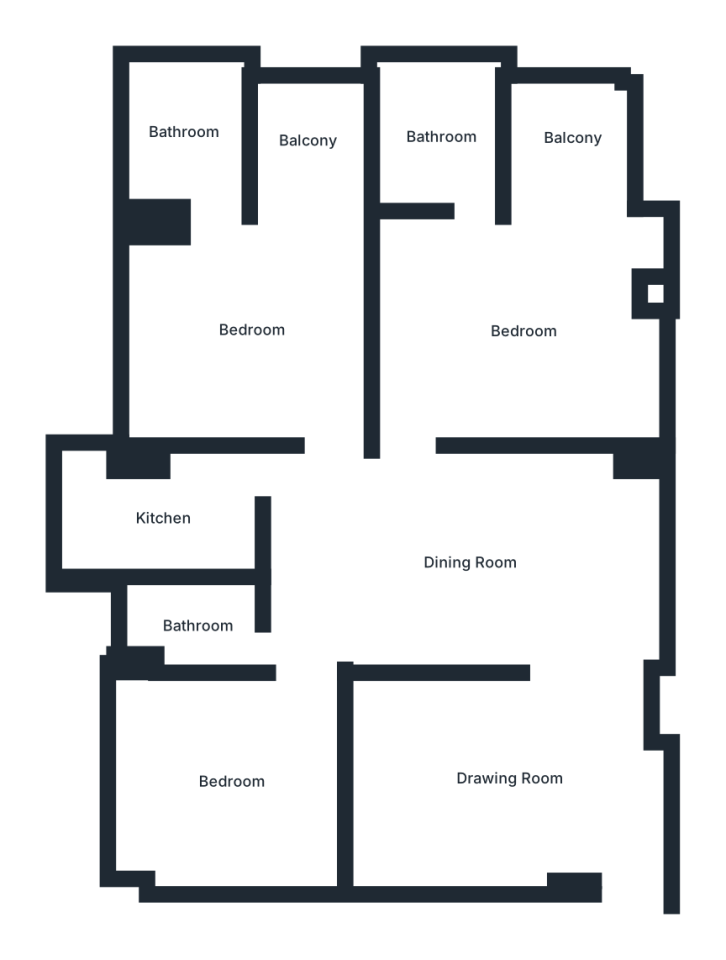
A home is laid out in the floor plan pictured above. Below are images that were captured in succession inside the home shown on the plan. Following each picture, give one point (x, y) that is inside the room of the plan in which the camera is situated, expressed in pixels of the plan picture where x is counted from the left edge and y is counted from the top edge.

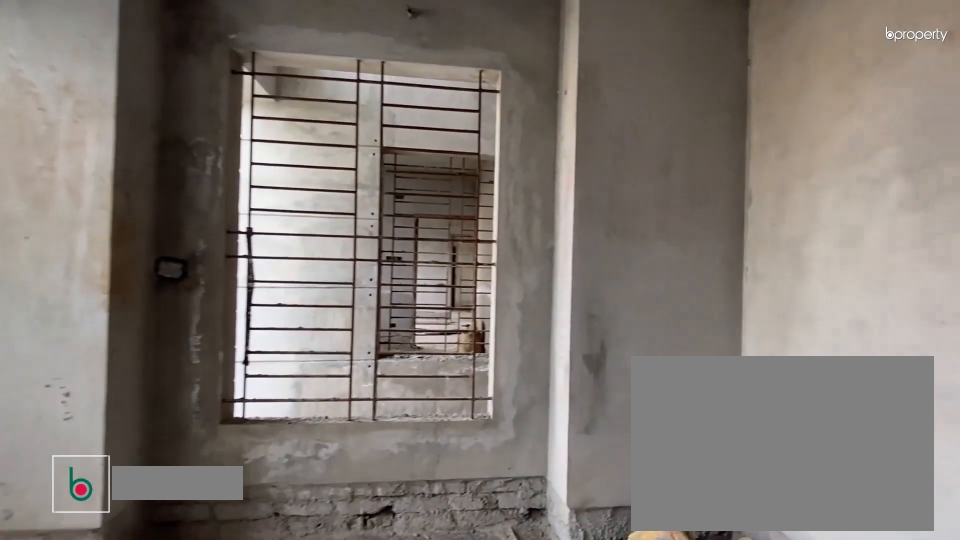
(525, 331)
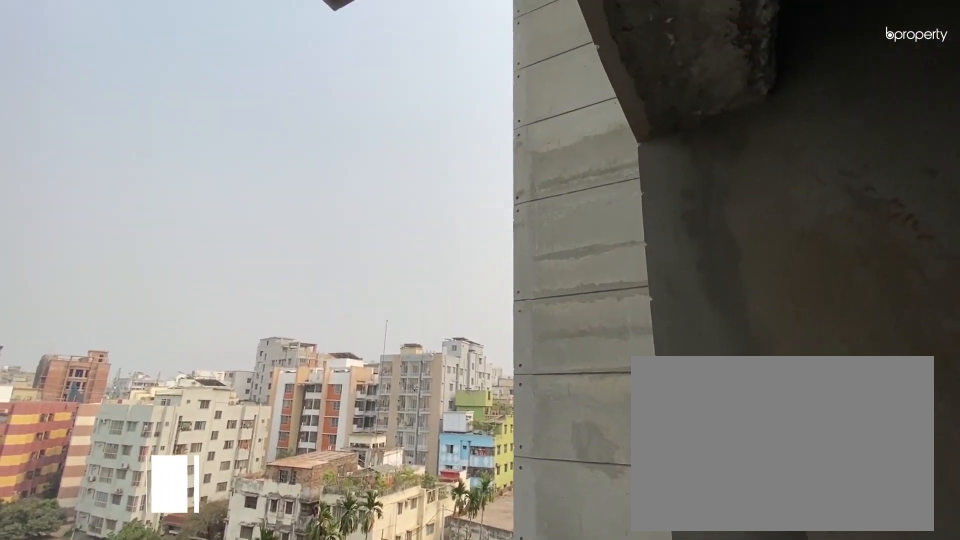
(573, 138)
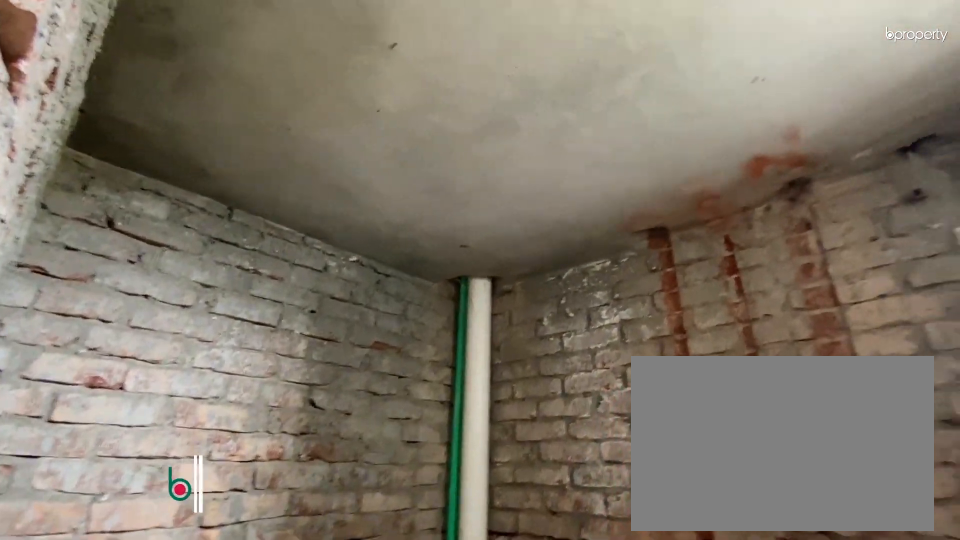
(437, 135)
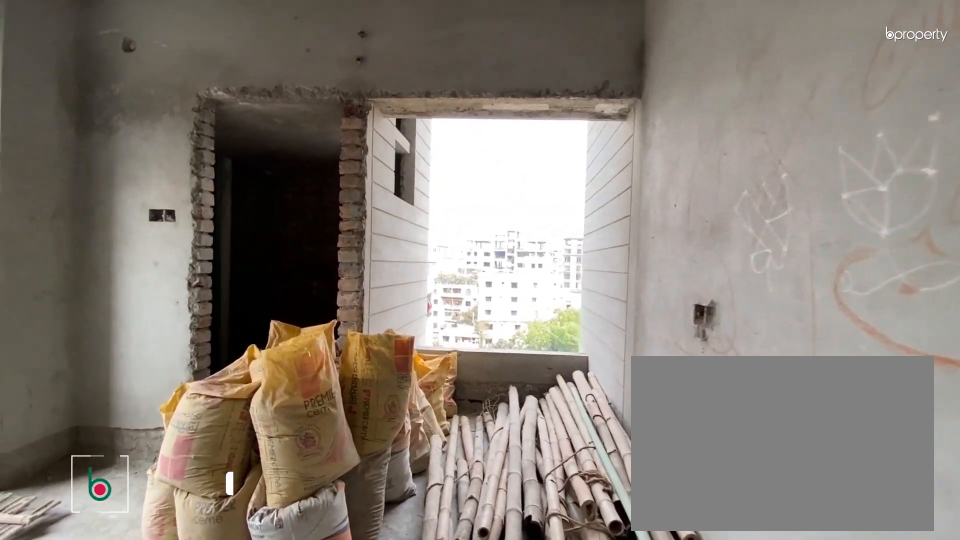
(272, 358)
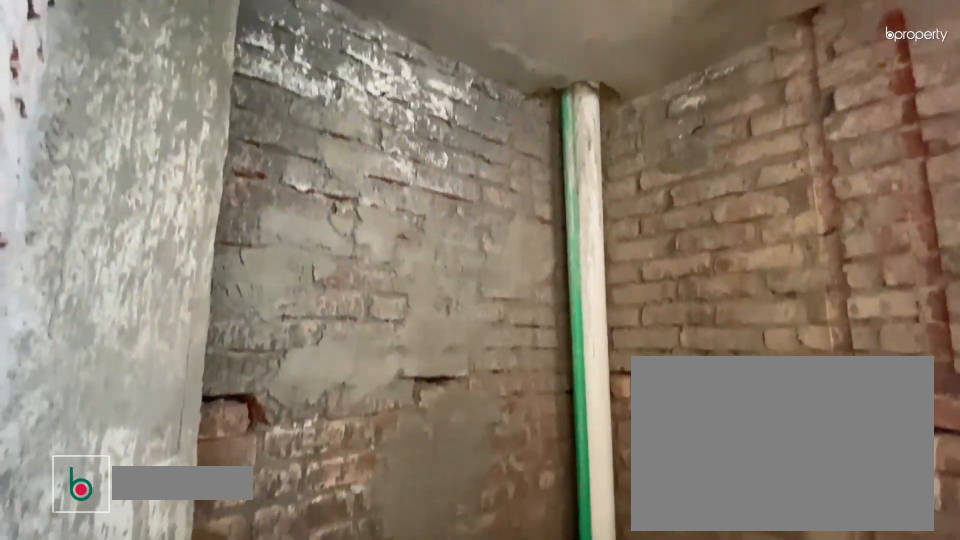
(188, 135)
